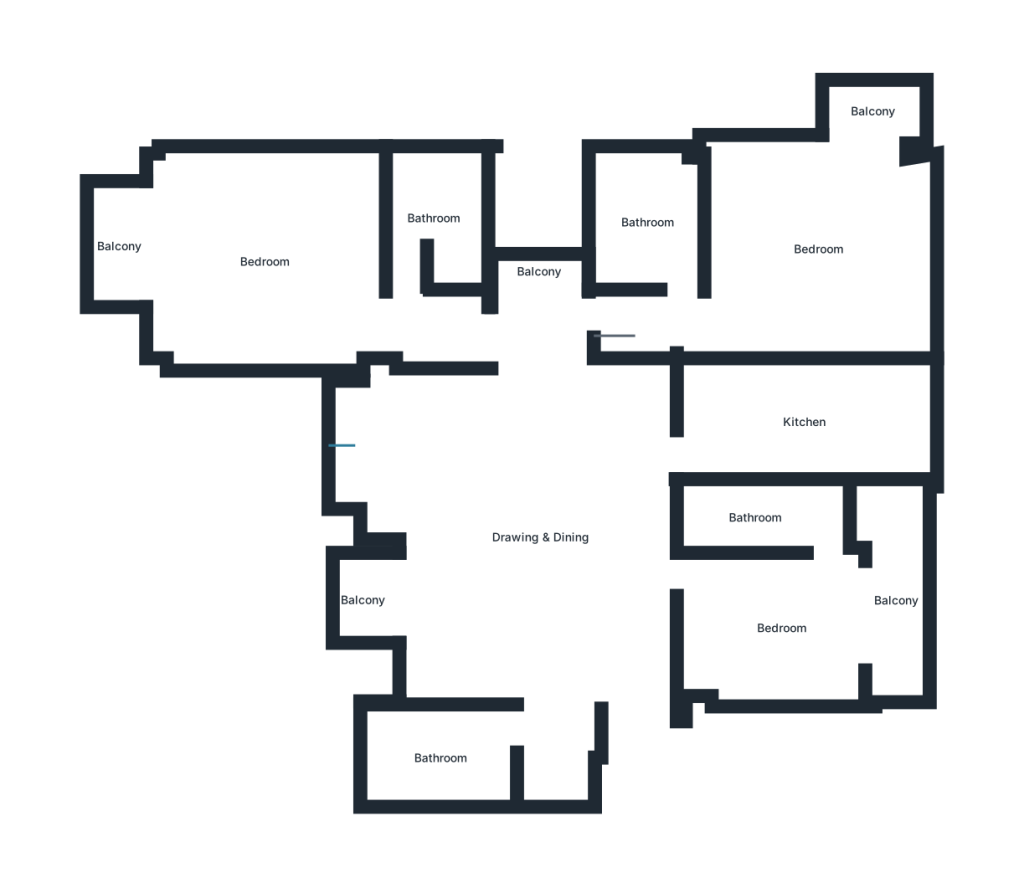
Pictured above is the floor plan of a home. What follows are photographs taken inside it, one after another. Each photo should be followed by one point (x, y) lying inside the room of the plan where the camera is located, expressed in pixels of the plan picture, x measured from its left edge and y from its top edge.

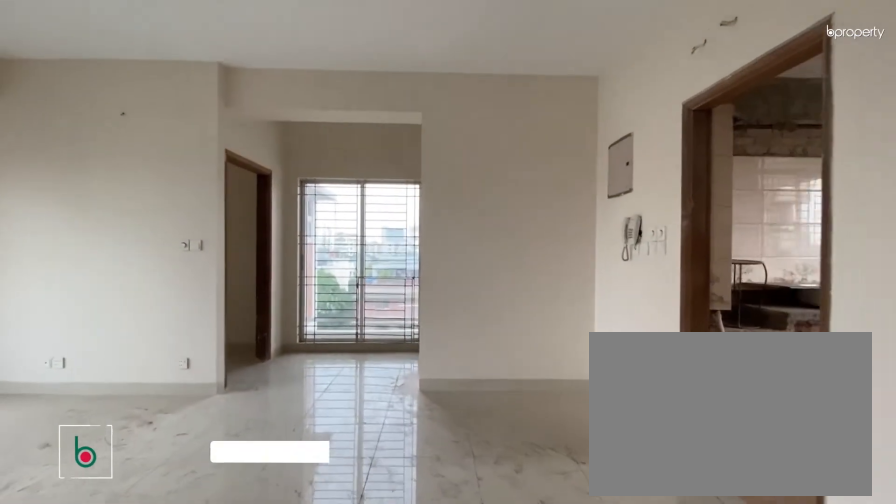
(545, 543)
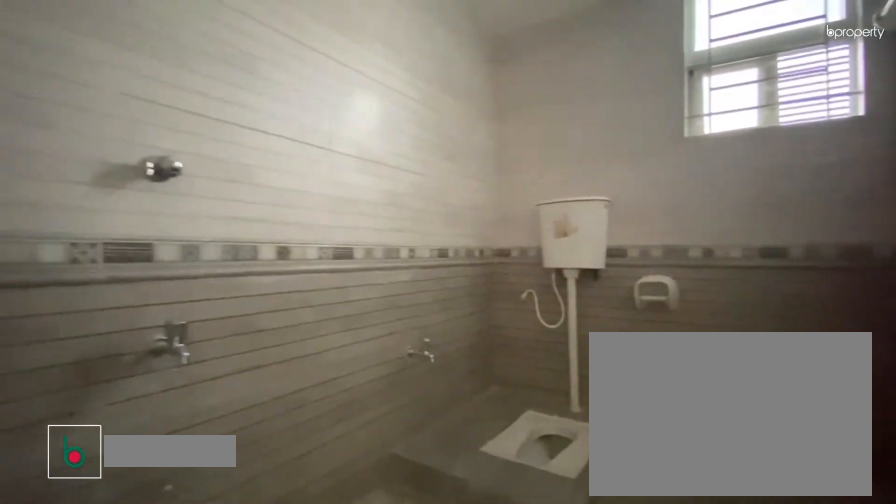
(441, 755)
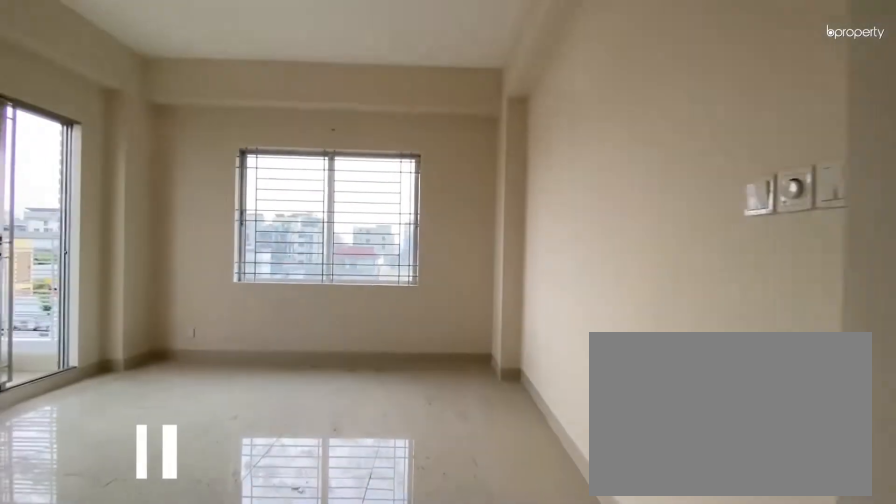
(812, 256)
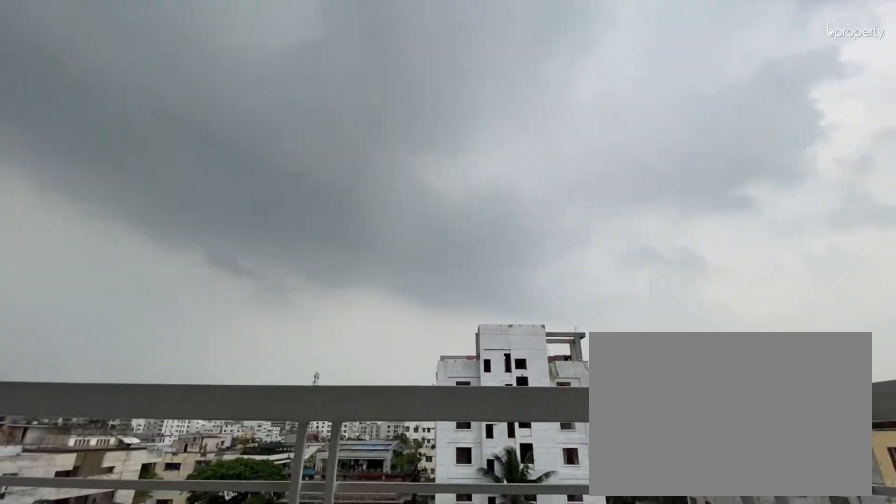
(868, 119)
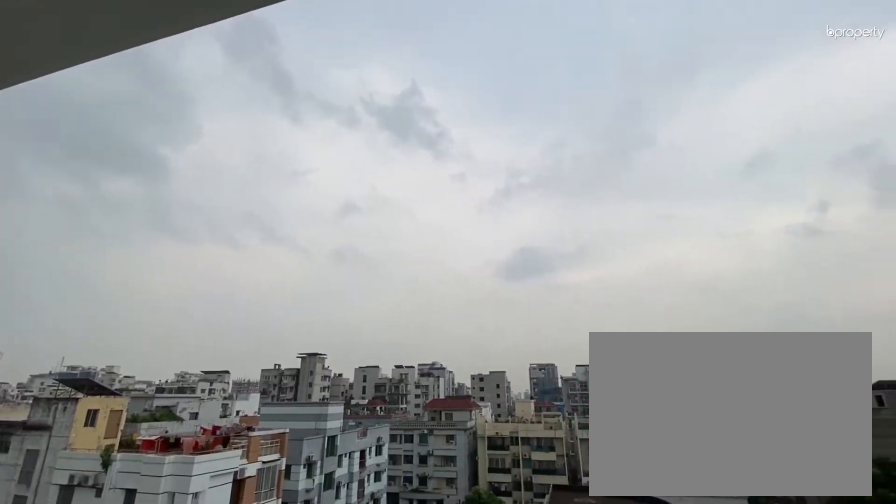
(899, 604)
